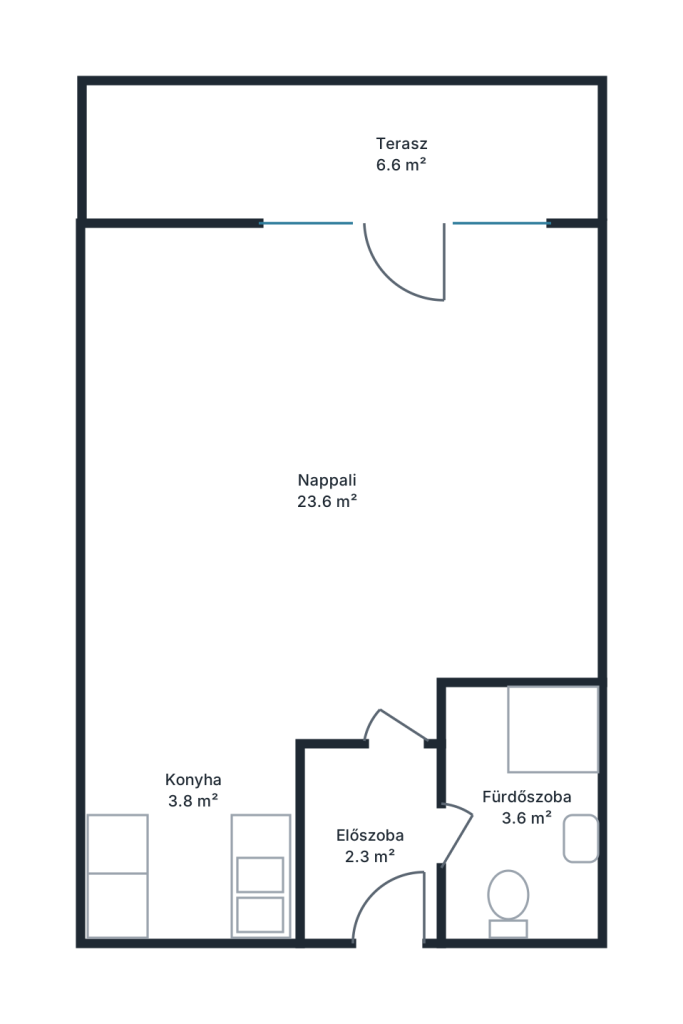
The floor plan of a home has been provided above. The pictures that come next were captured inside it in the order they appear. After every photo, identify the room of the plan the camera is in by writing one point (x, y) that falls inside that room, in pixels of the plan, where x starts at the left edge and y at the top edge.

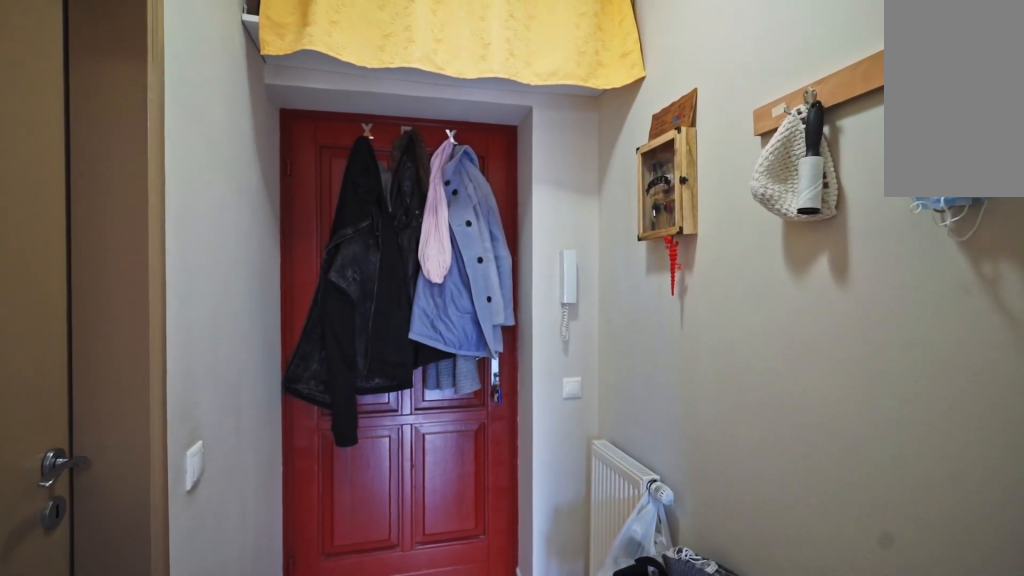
(376, 824)
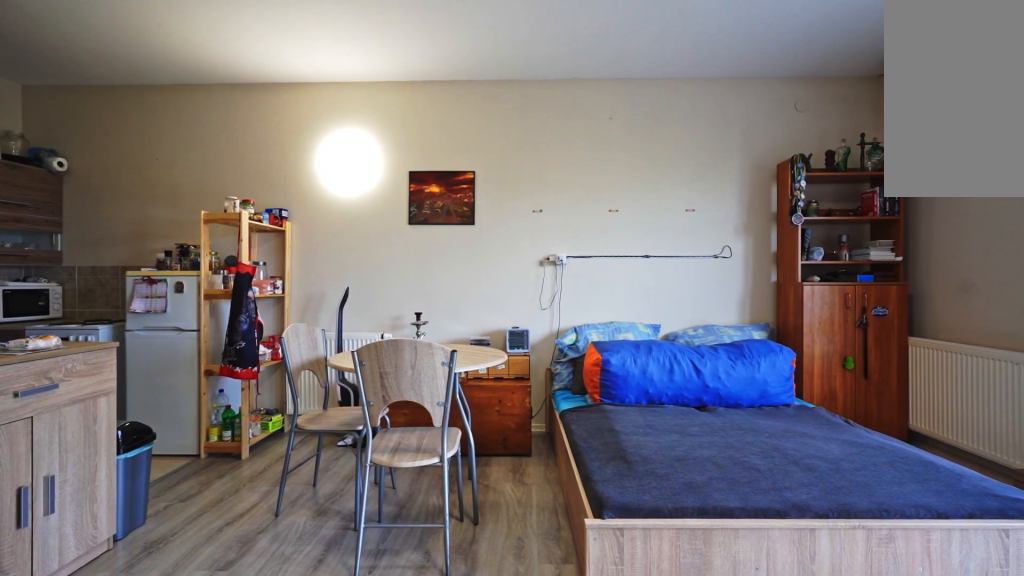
(331, 488)
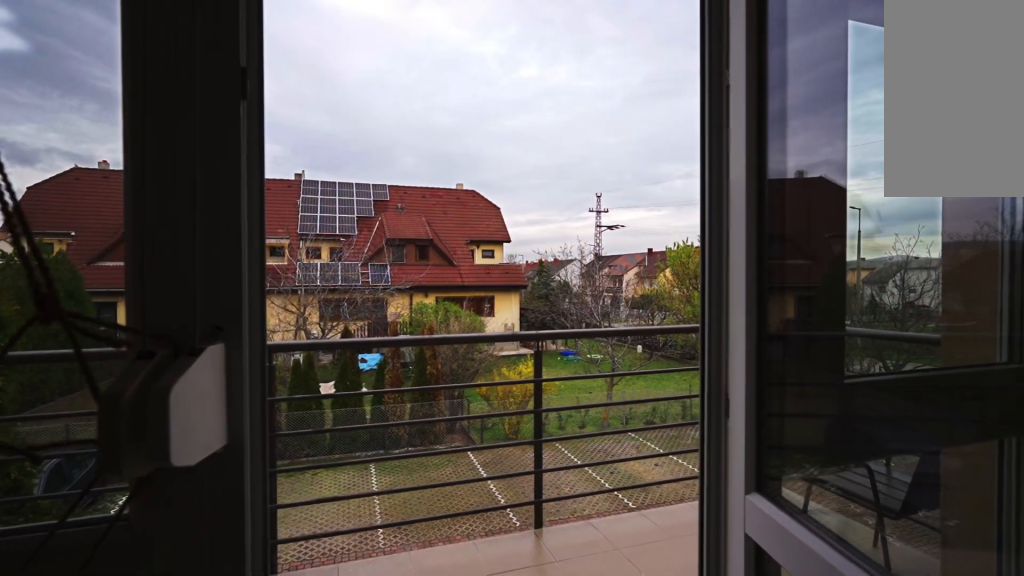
(413, 155)
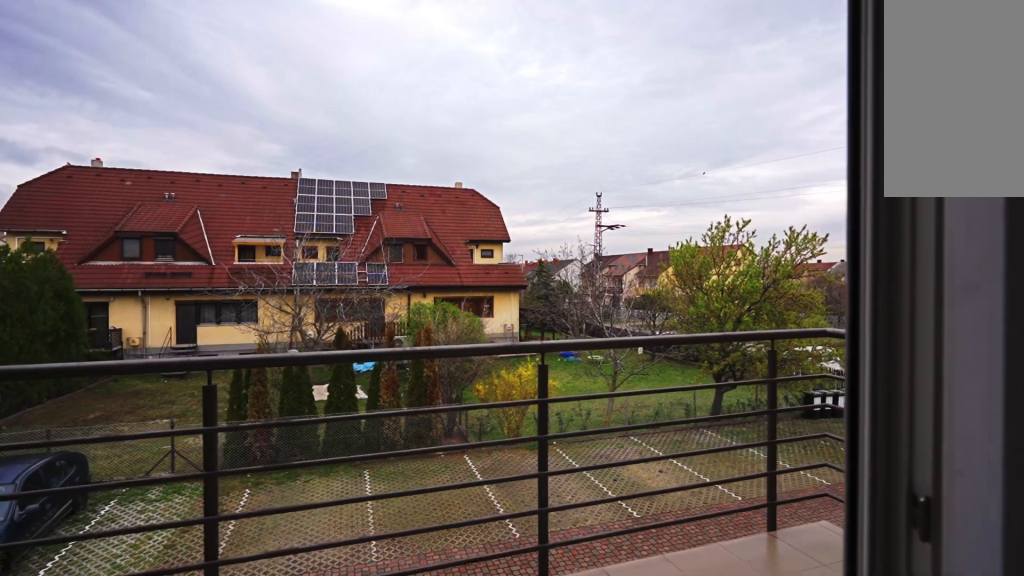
(412, 155)
